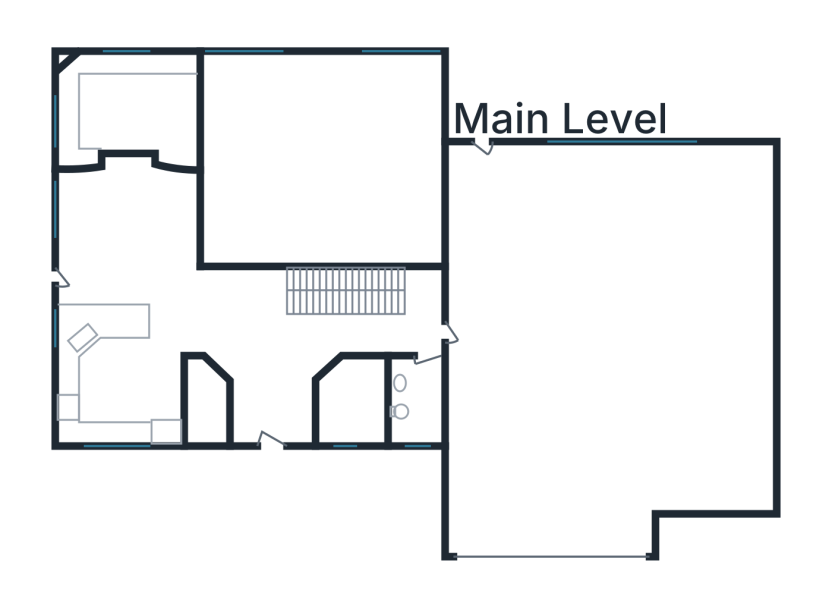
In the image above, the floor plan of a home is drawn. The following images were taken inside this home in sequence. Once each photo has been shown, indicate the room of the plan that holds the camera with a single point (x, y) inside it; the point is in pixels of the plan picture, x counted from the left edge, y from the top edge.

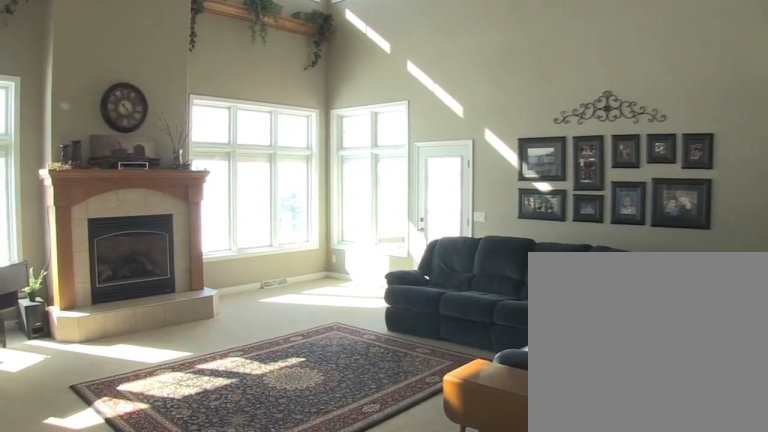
(323, 162)
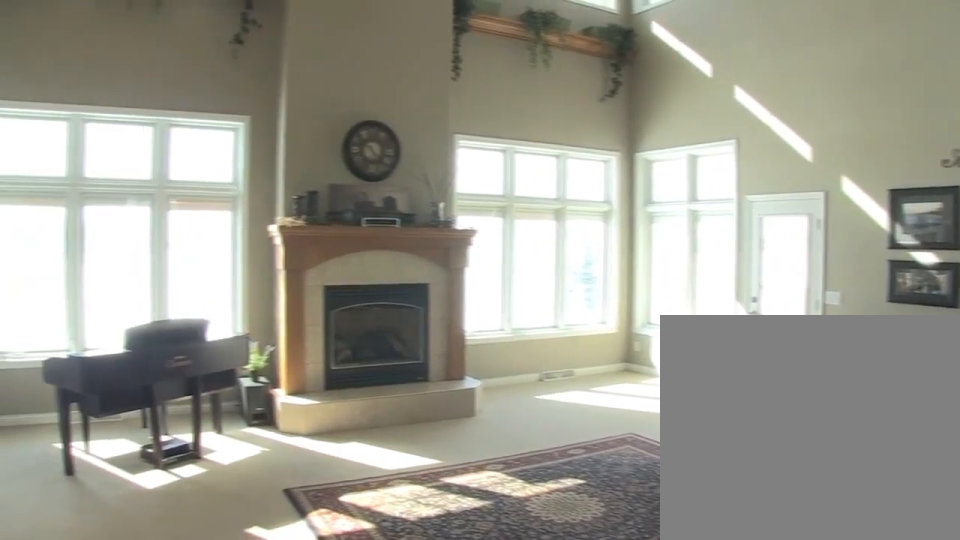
(323, 162)
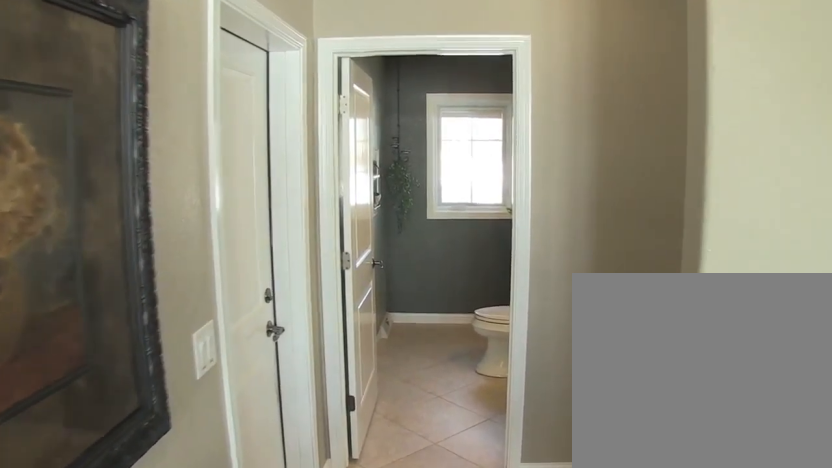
(402, 321)
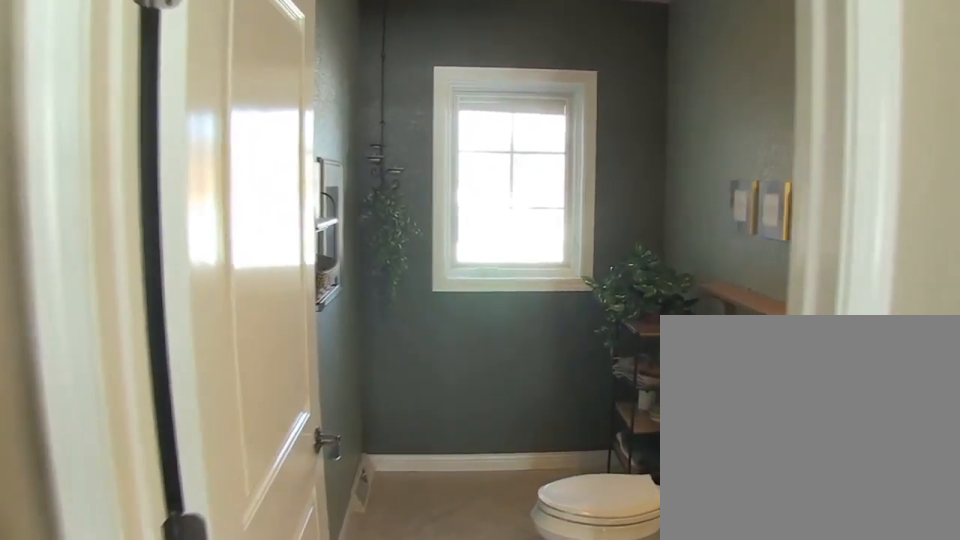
(417, 402)
